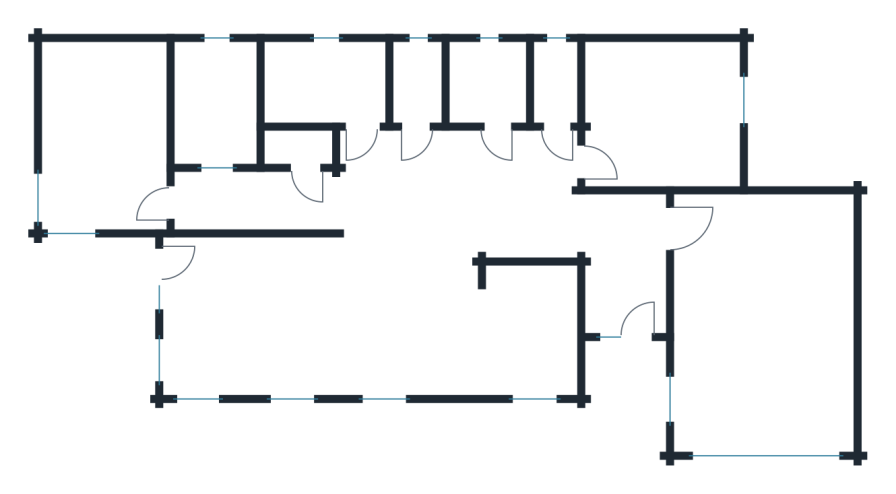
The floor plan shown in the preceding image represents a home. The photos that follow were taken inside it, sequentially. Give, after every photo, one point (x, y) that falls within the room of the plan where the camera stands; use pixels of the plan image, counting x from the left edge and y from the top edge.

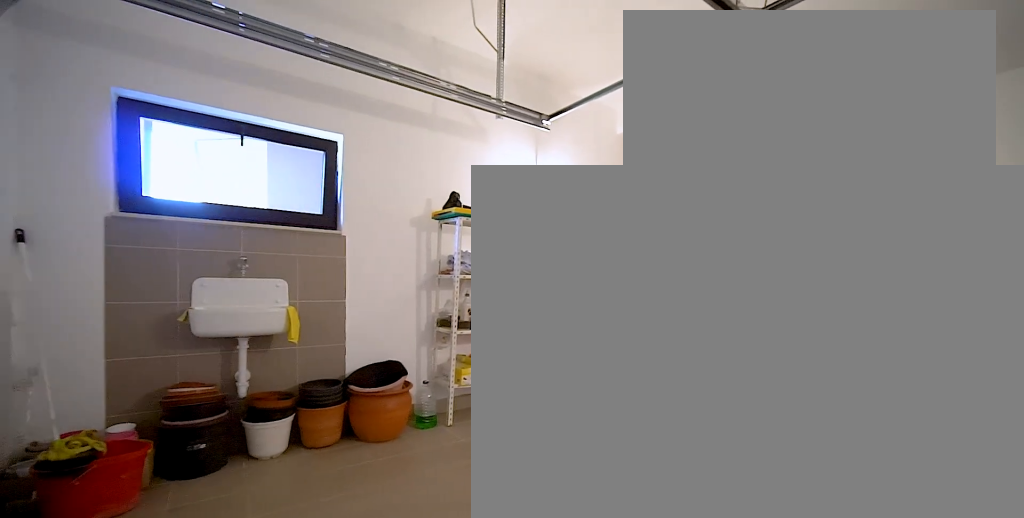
(765, 328)
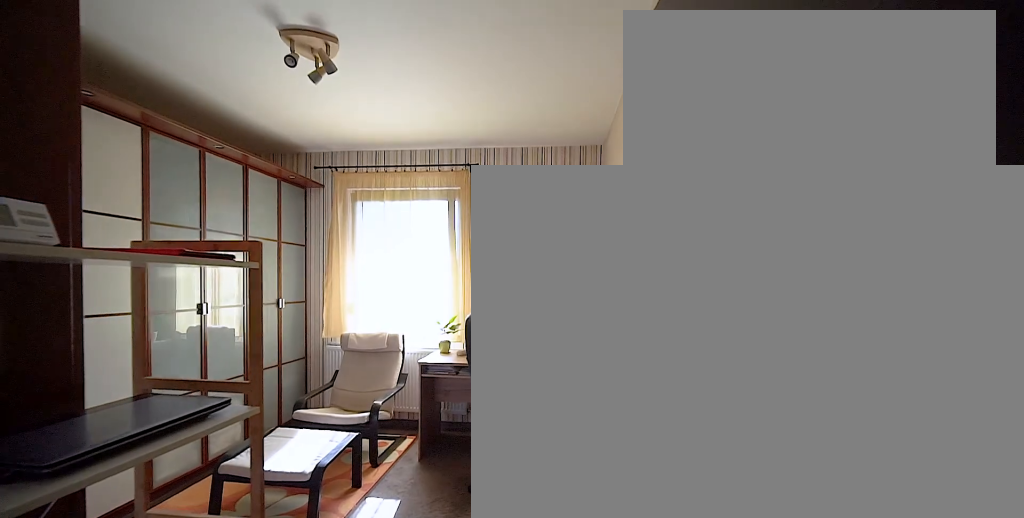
(658, 115)
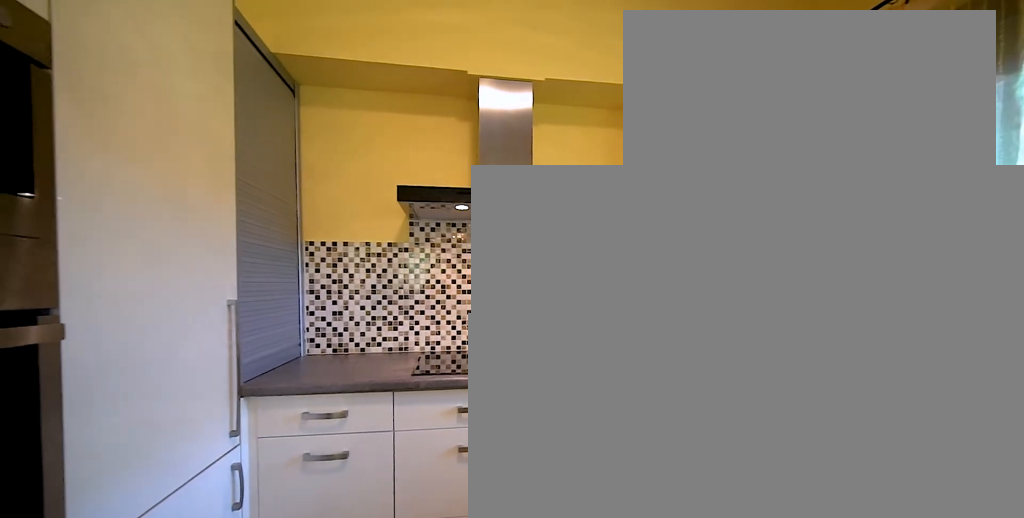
(378, 316)
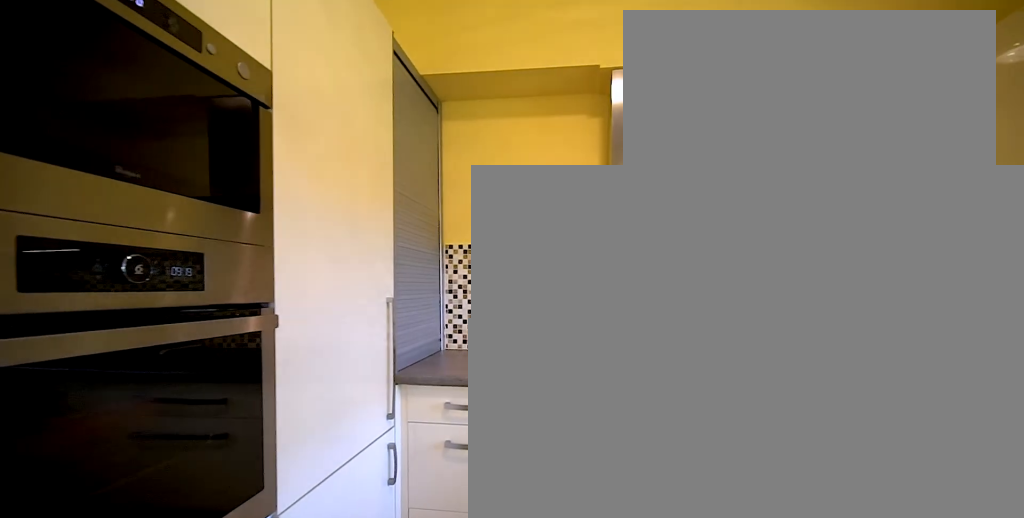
(378, 315)
